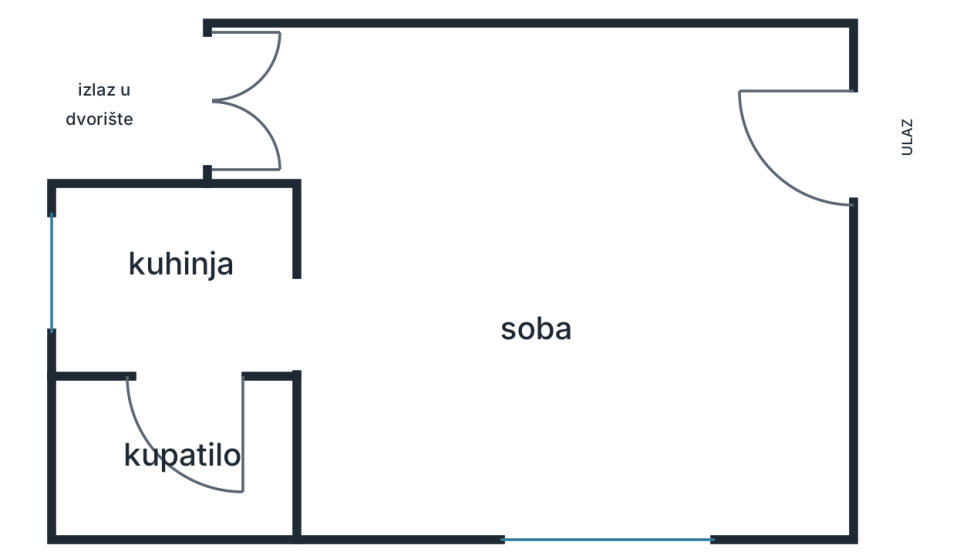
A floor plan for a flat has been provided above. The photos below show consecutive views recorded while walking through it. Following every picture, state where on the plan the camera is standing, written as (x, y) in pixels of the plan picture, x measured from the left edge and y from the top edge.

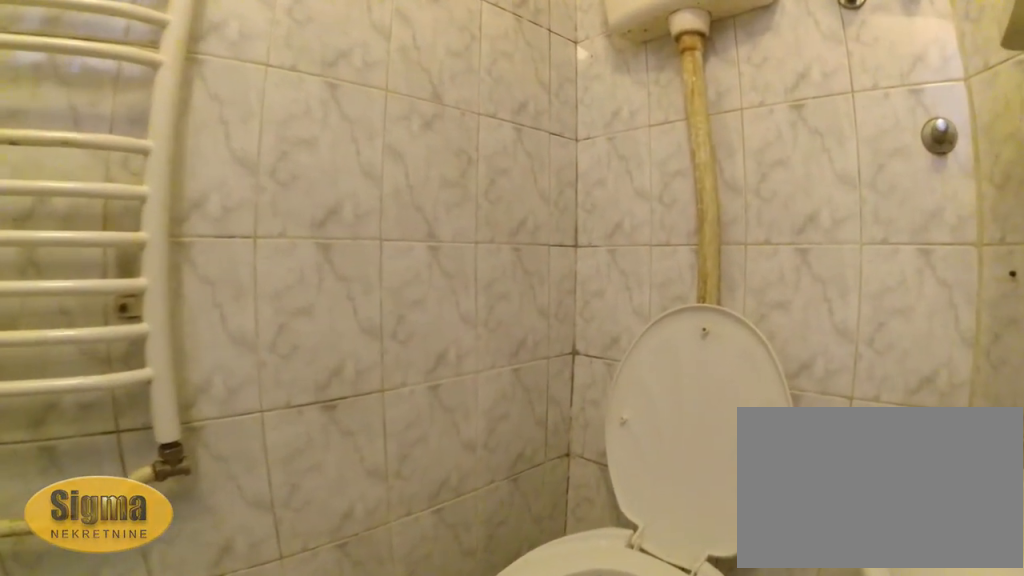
(178, 396)
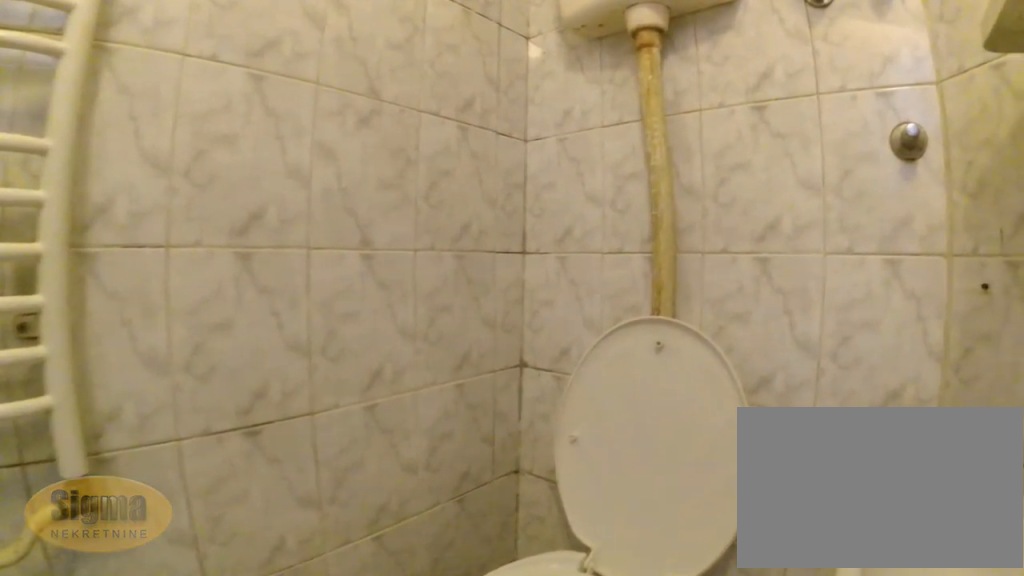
(172, 403)
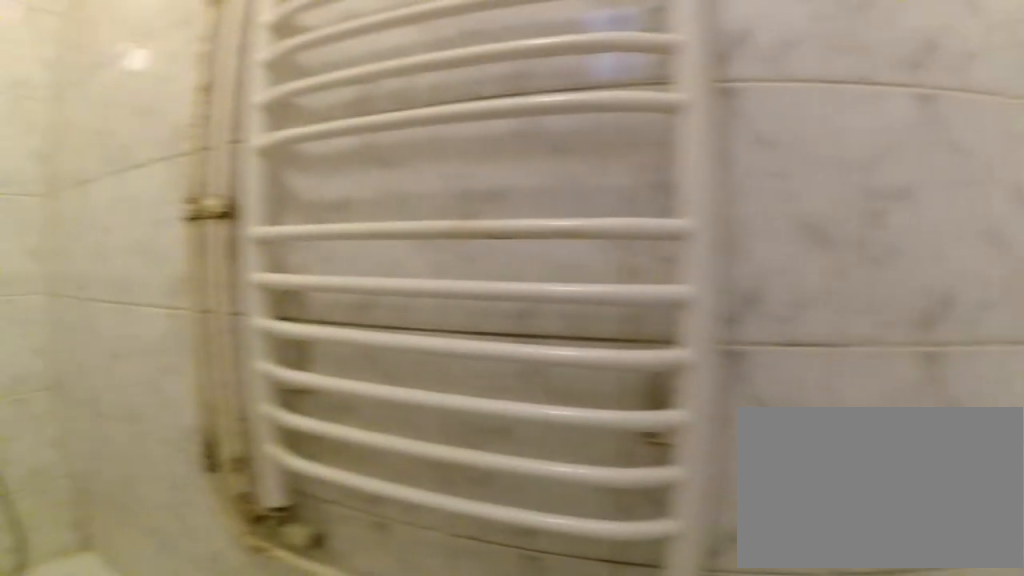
(122, 439)
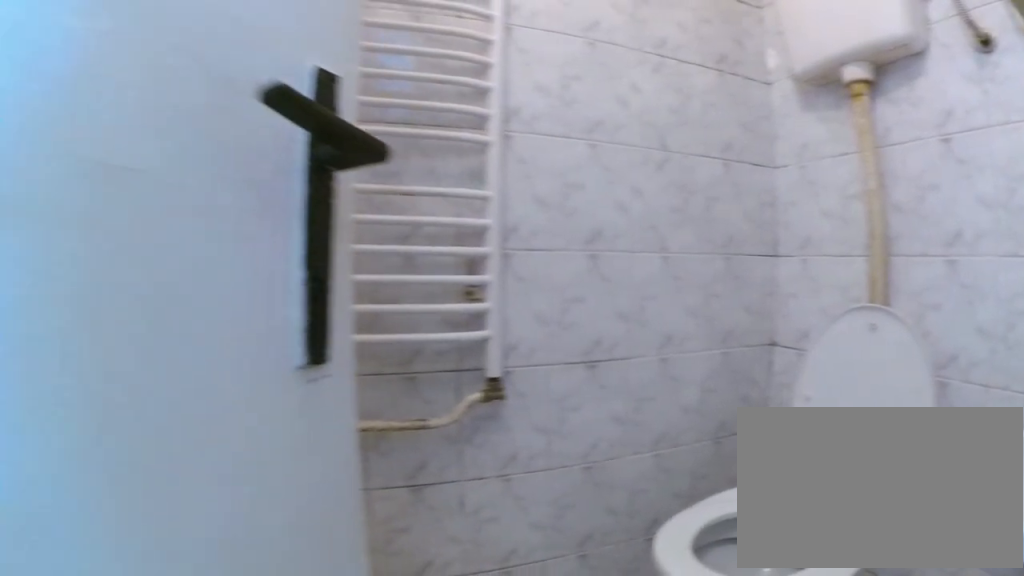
(204, 389)
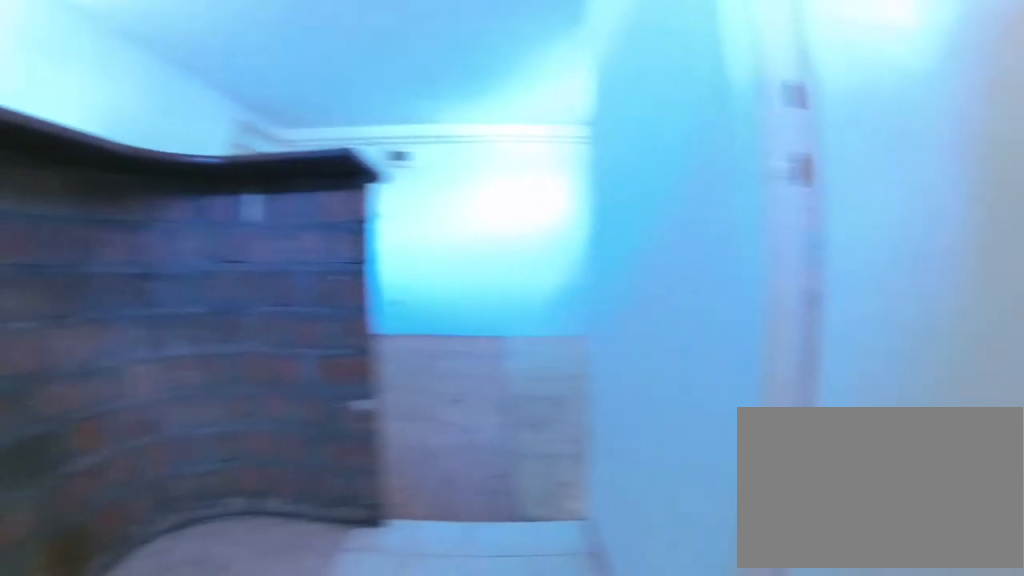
(184, 335)
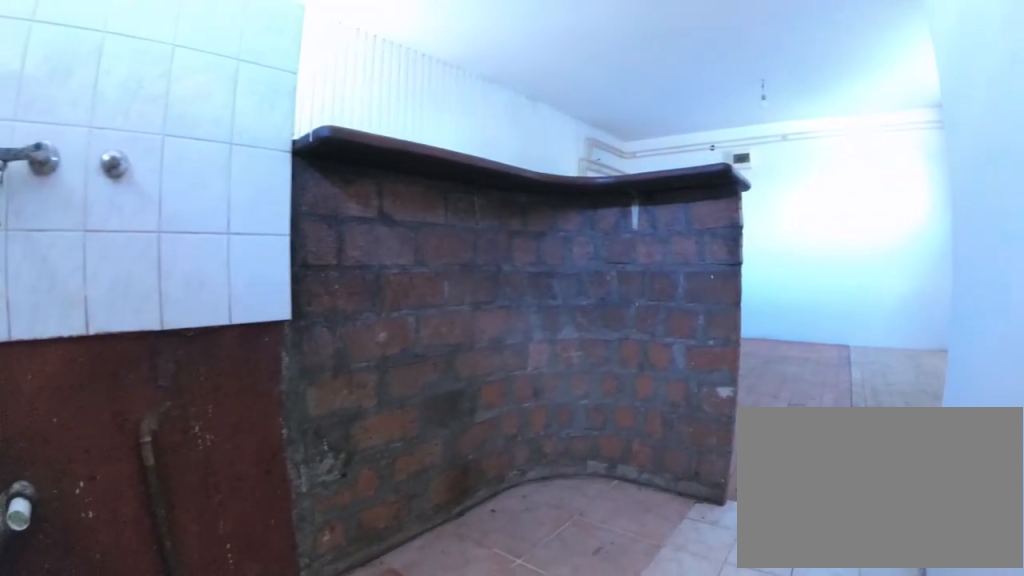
(155, 321)
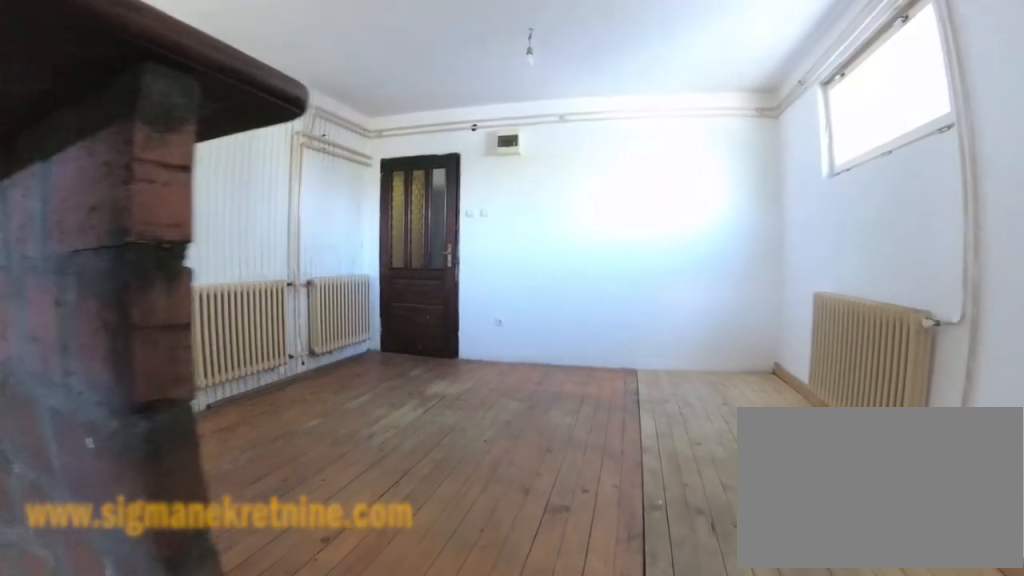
(282, 307)
